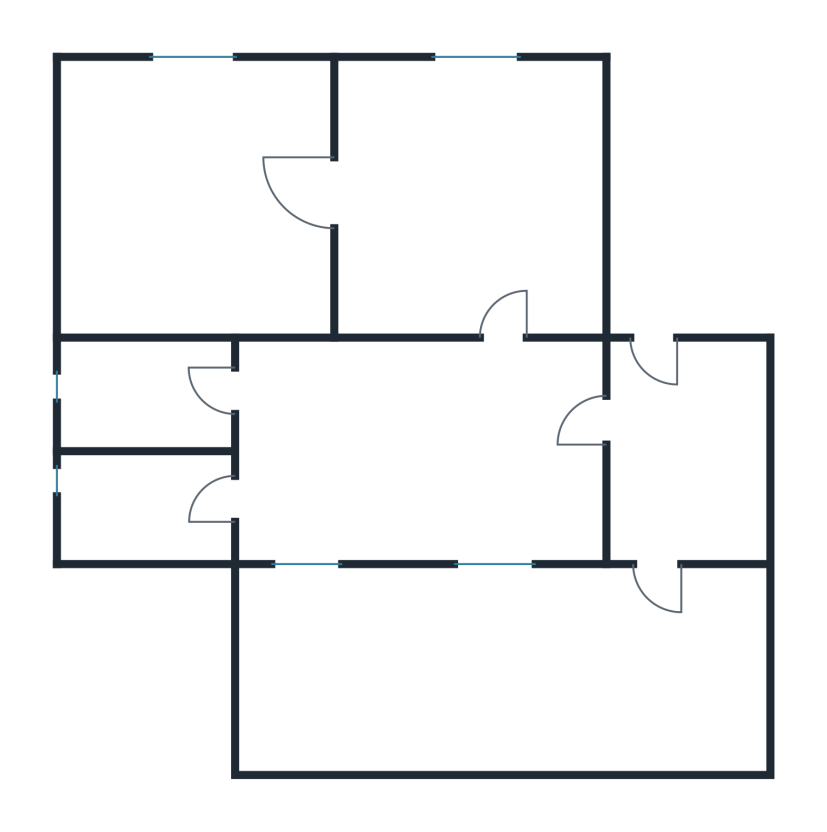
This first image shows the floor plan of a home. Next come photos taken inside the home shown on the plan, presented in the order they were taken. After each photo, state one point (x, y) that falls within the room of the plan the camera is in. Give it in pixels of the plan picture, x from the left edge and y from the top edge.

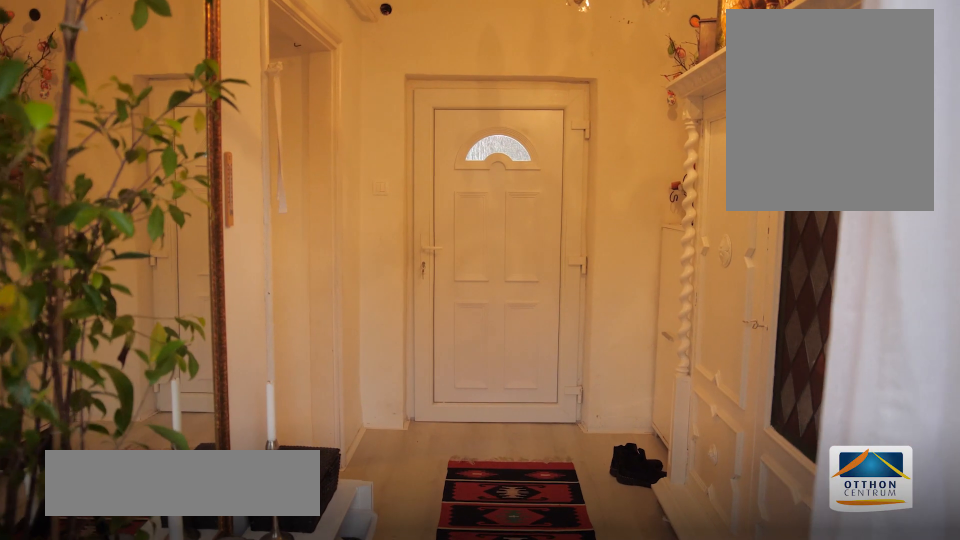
(687, 454)
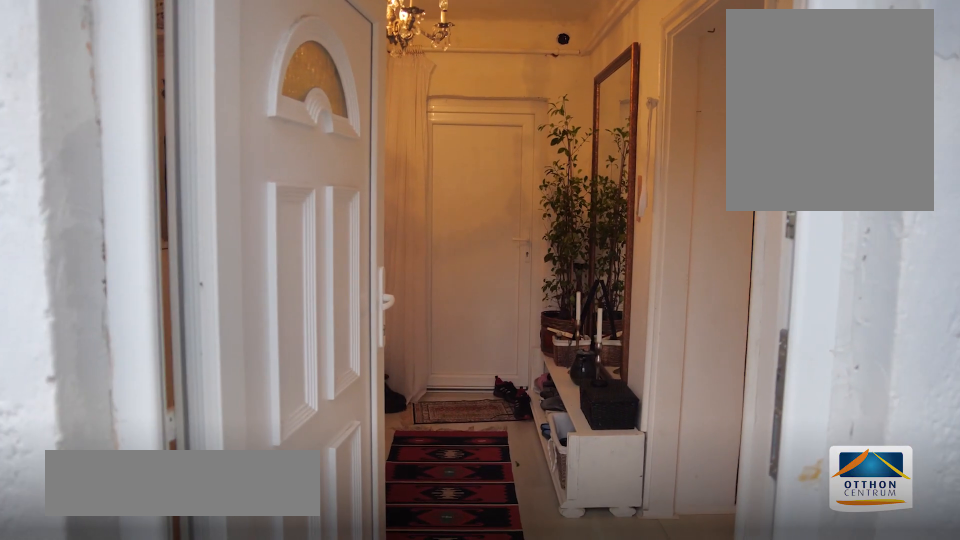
(688, 454)
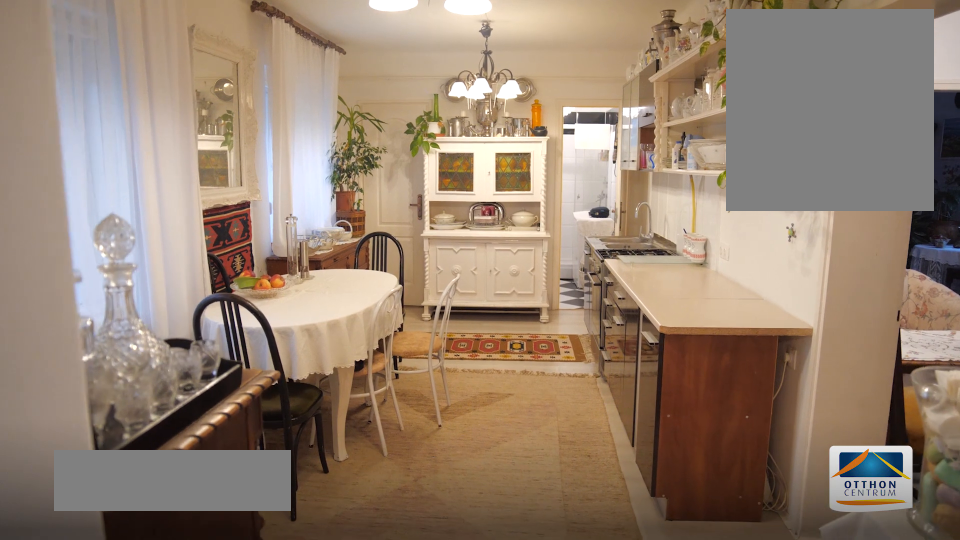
(405, 455)
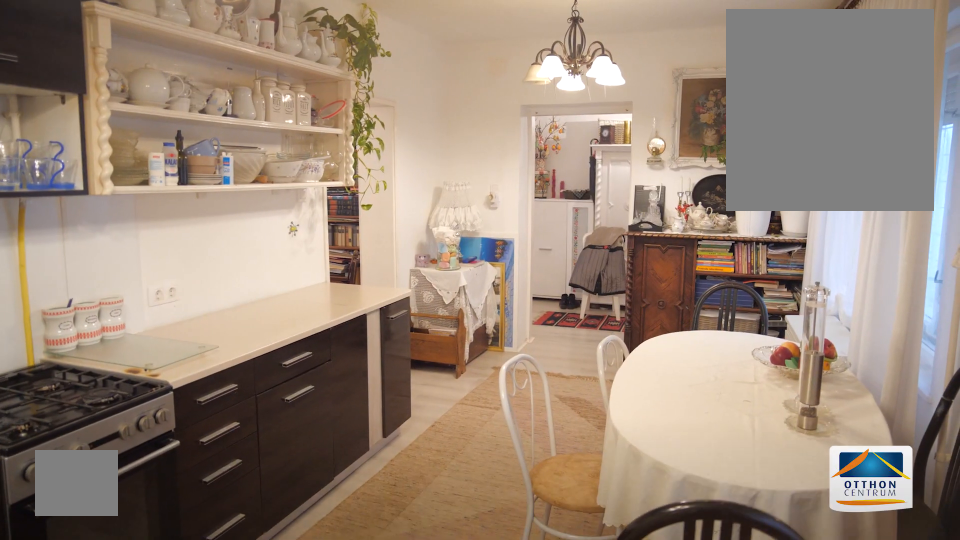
(404, 455)
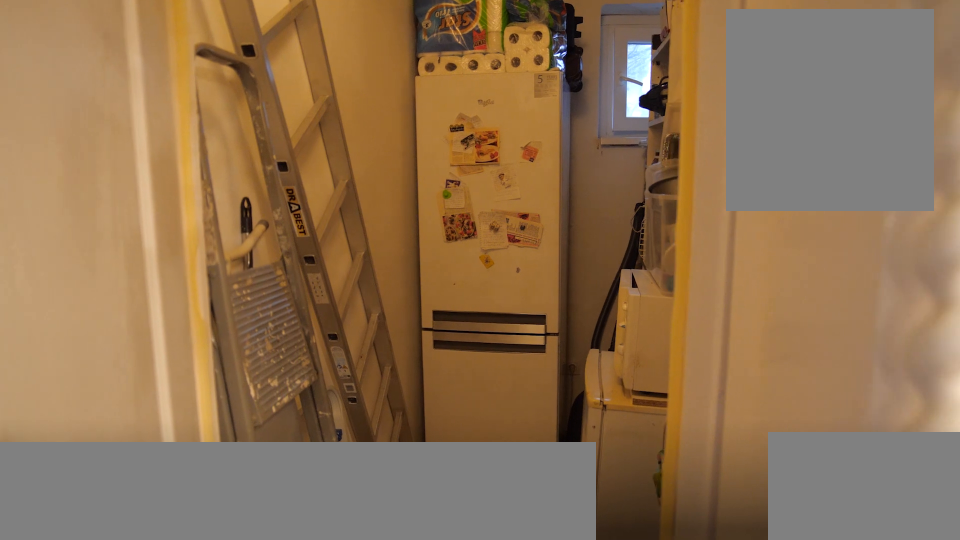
(148, 513)
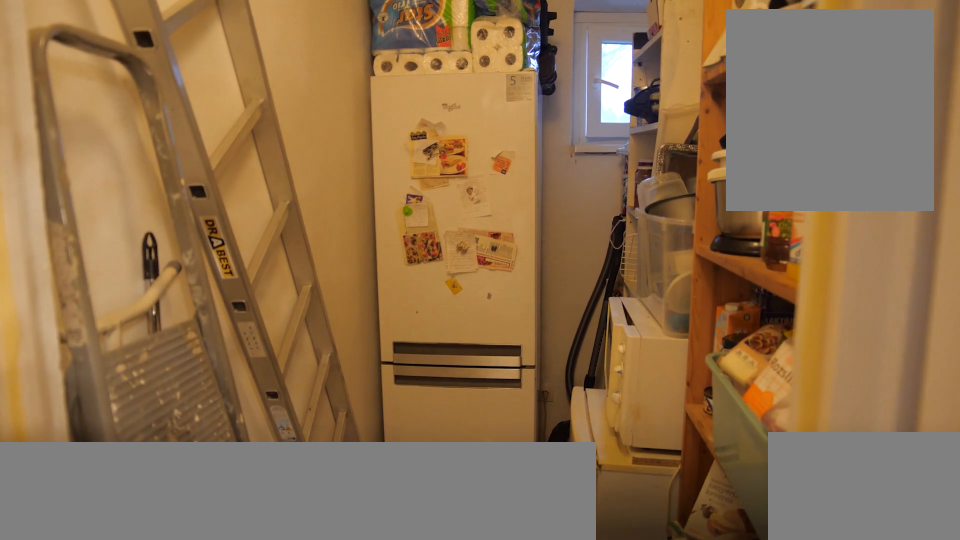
(149, 513)
